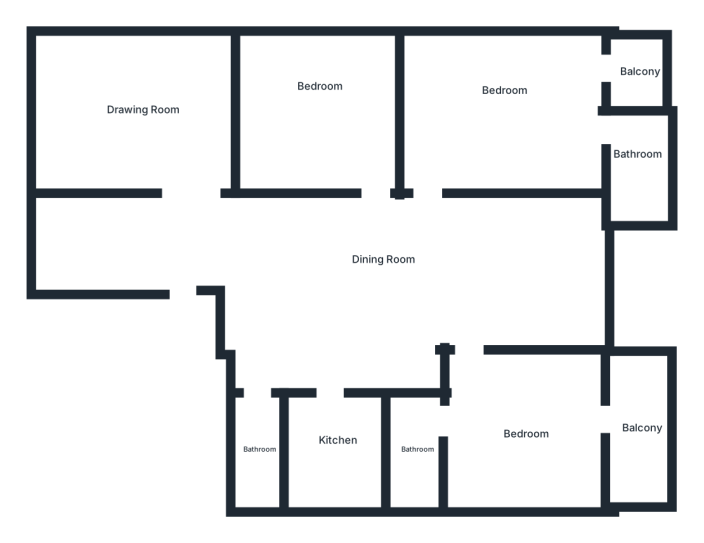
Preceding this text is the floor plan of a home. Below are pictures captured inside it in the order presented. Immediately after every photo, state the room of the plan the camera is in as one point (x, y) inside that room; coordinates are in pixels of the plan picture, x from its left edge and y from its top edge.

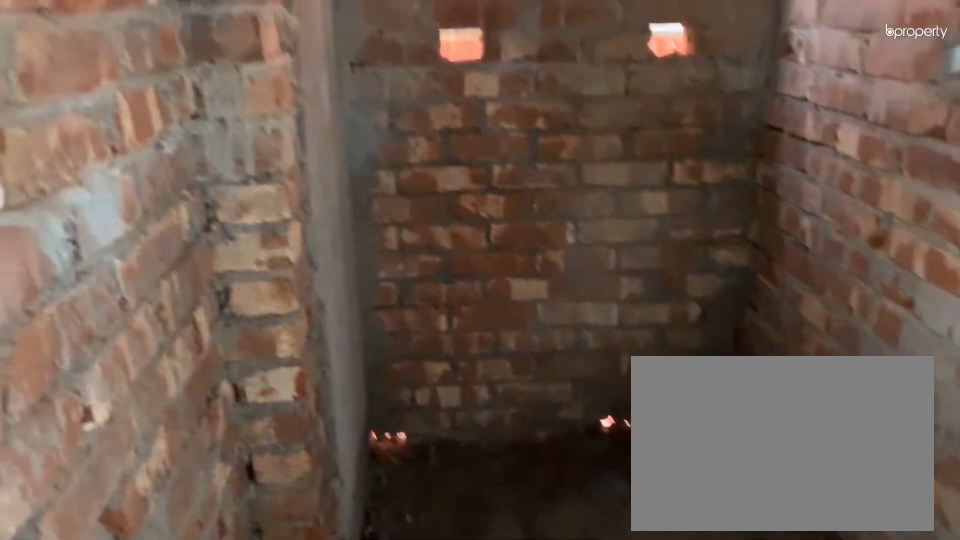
(417, 452)
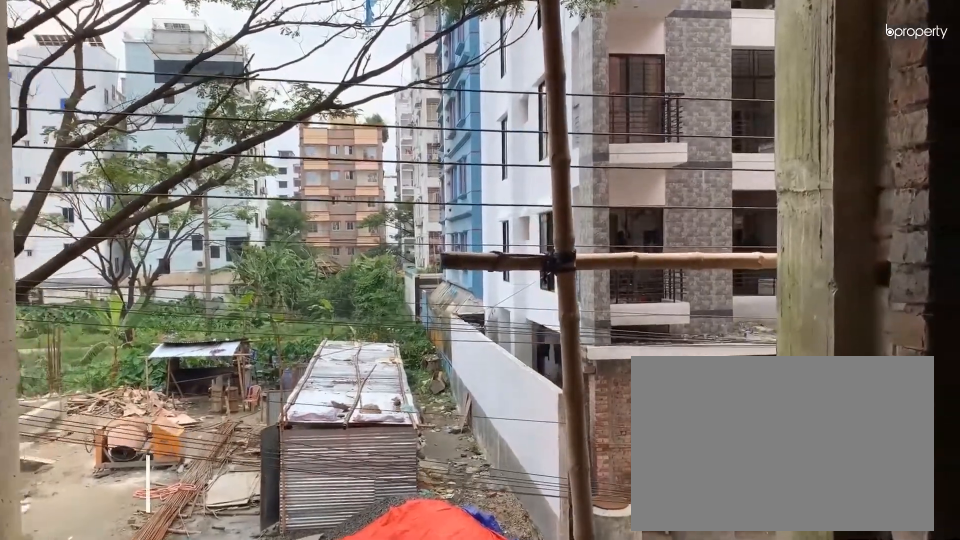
(628, 429)
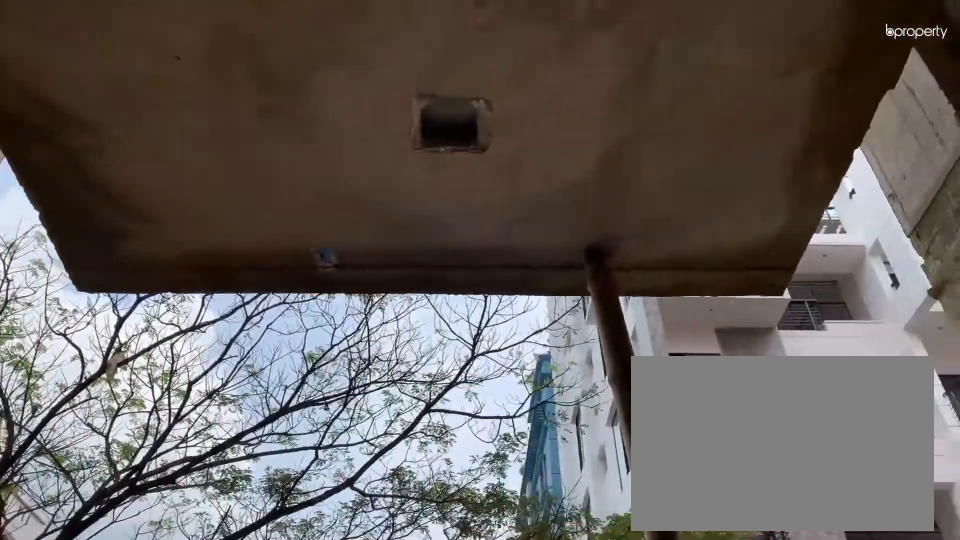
(640, 431)
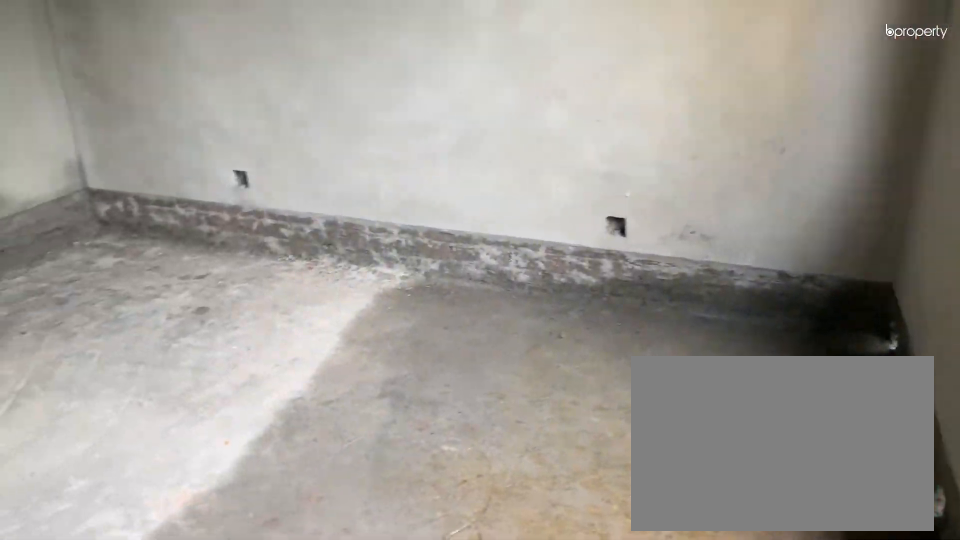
(313, 96)
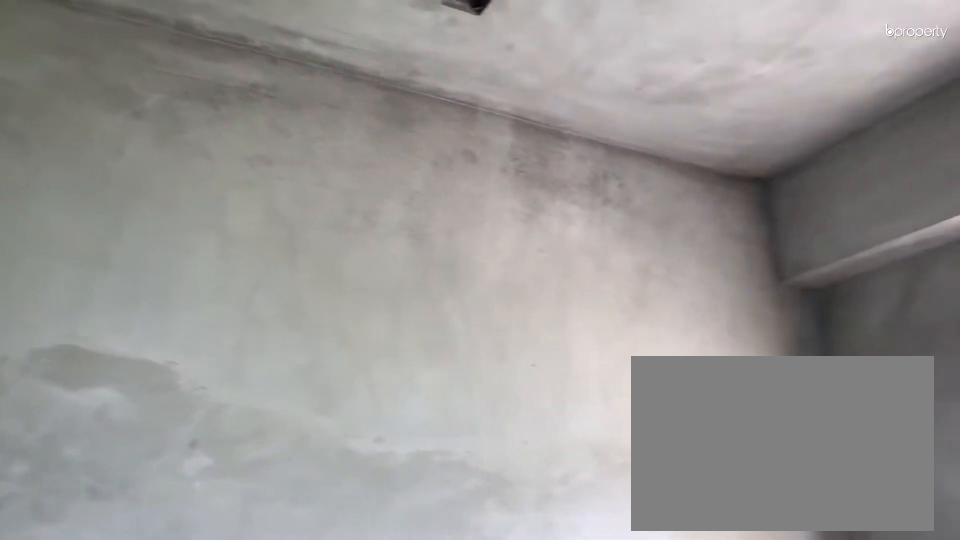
(313, 96)
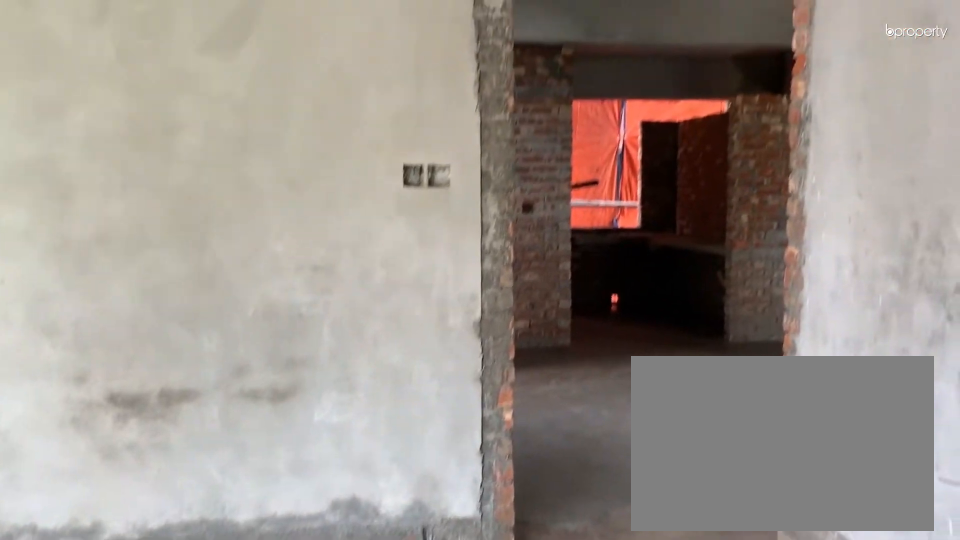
(506, 95)
